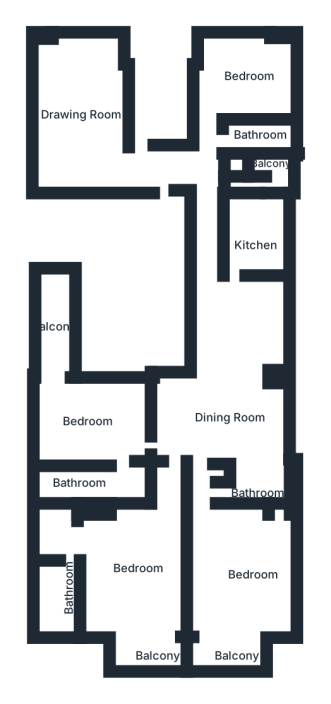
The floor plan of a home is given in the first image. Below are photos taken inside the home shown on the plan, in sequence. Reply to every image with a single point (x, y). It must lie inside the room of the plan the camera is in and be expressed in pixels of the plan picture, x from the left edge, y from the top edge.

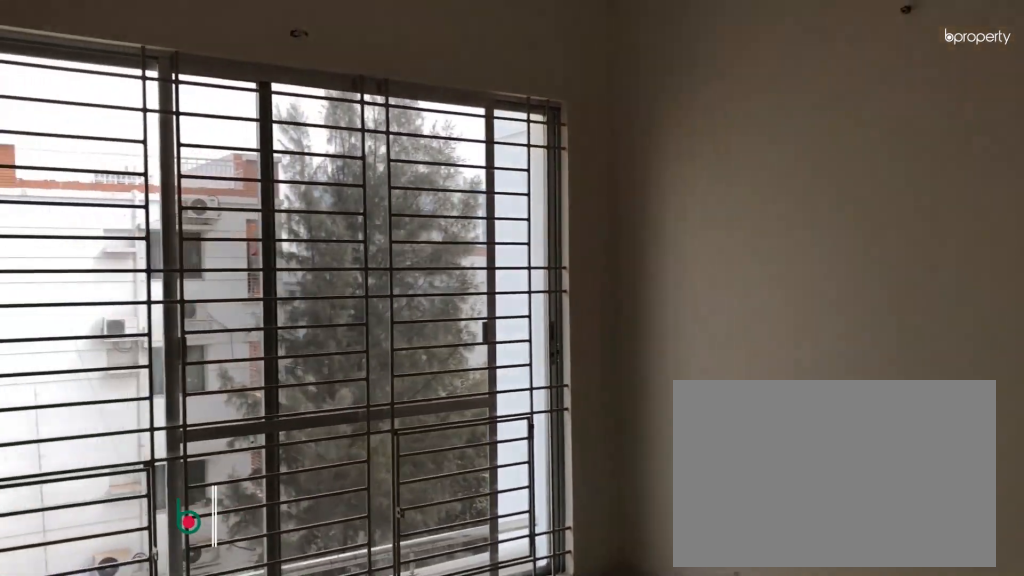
(216, 385)
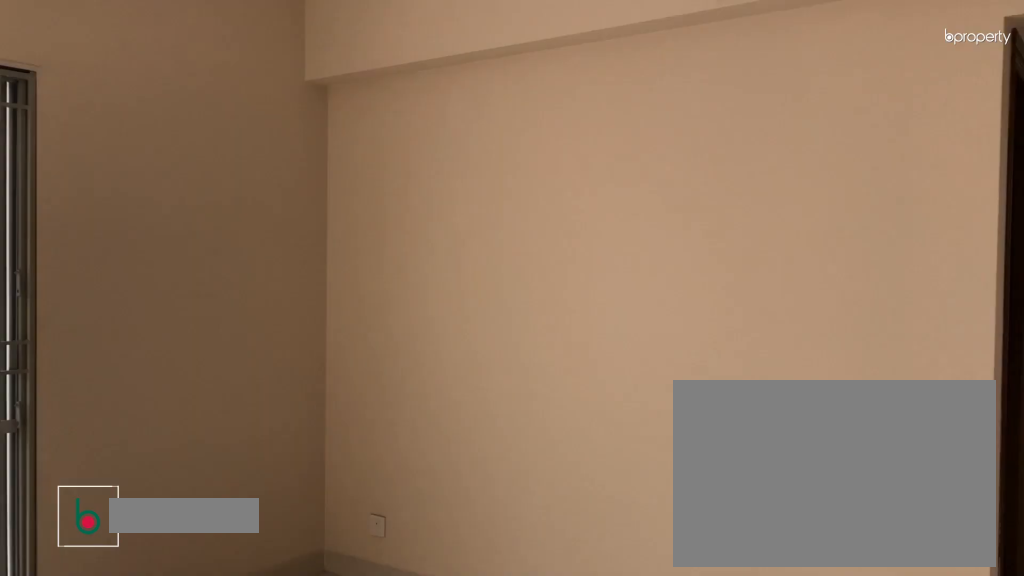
(131, 580)
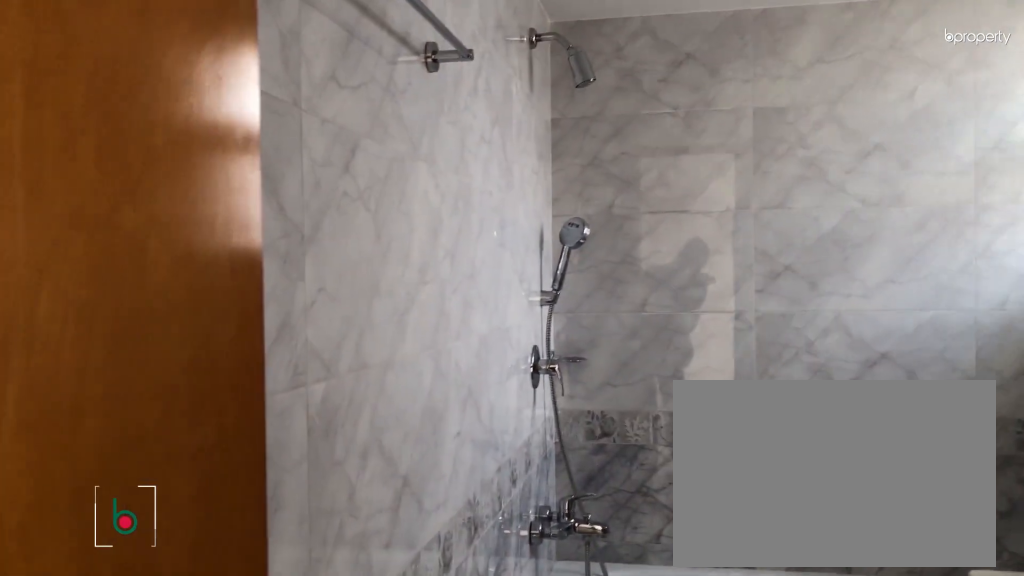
(68, 595)
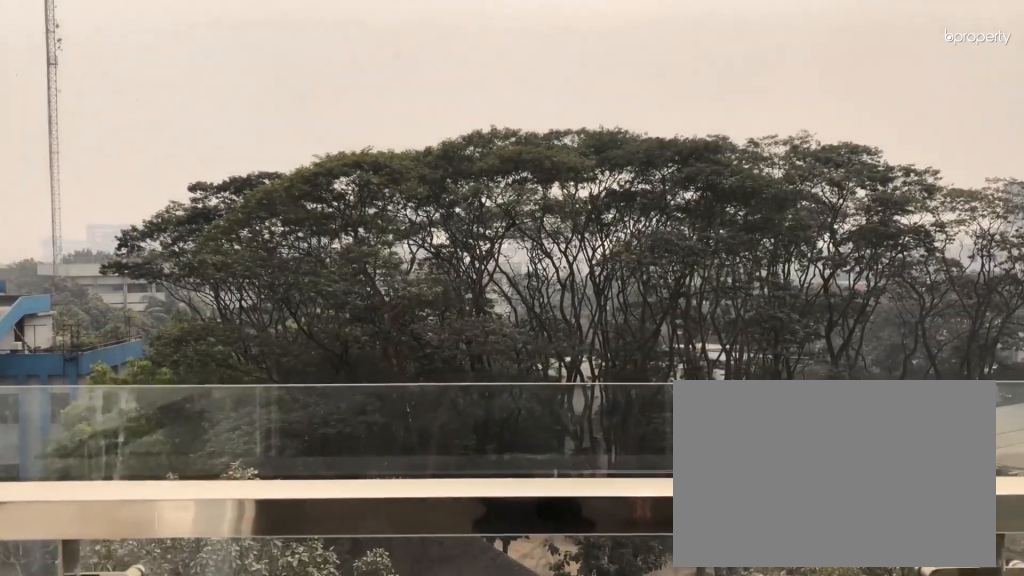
(224, 650)
